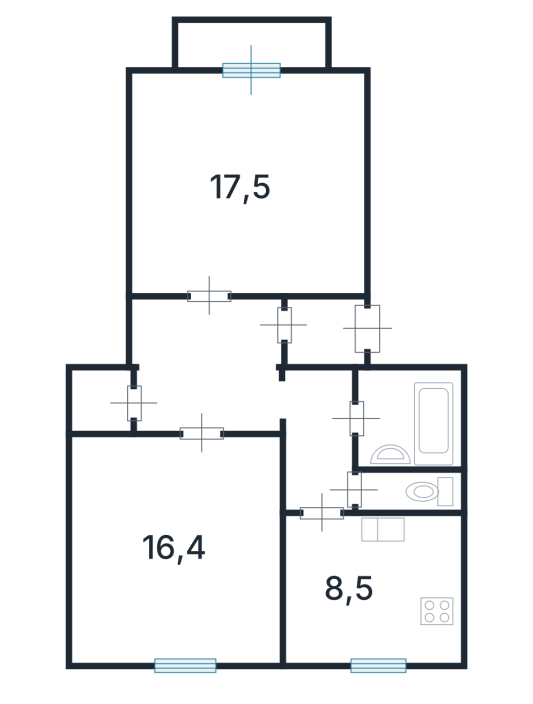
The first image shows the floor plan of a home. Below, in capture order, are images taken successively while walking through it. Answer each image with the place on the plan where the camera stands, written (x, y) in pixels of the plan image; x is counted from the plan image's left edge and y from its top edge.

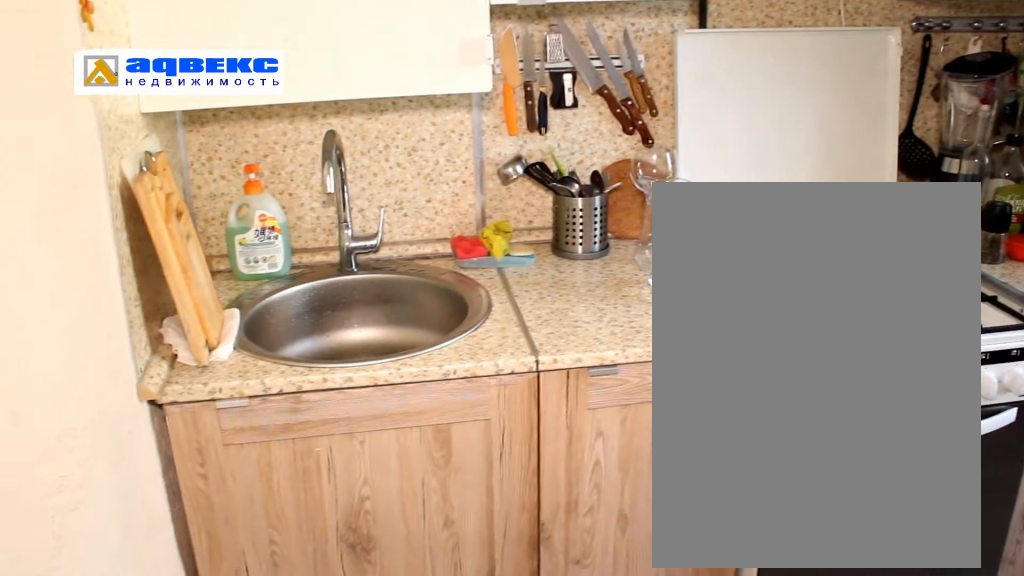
(300, 631)
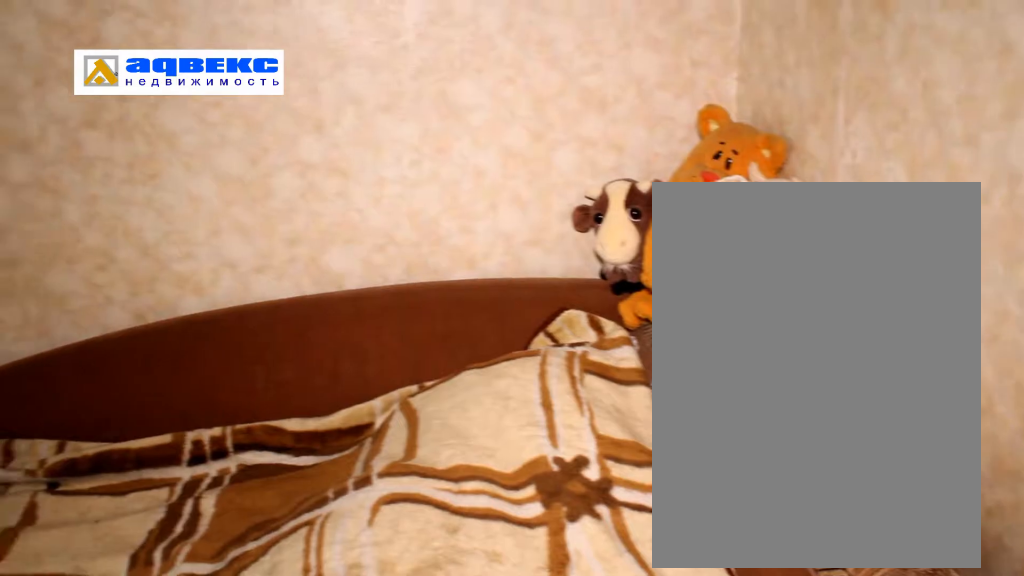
(106, 589)
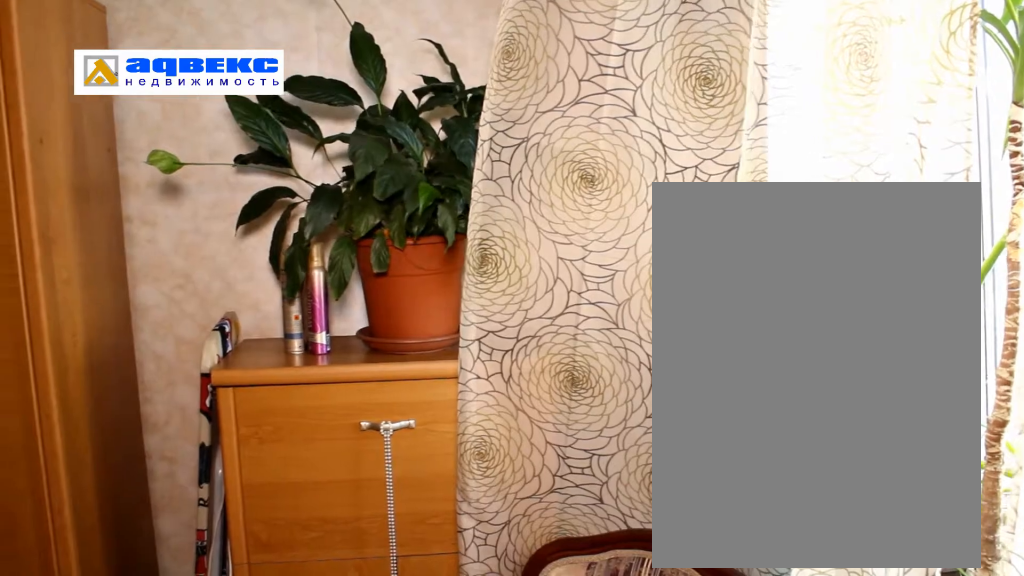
(107, 589)
